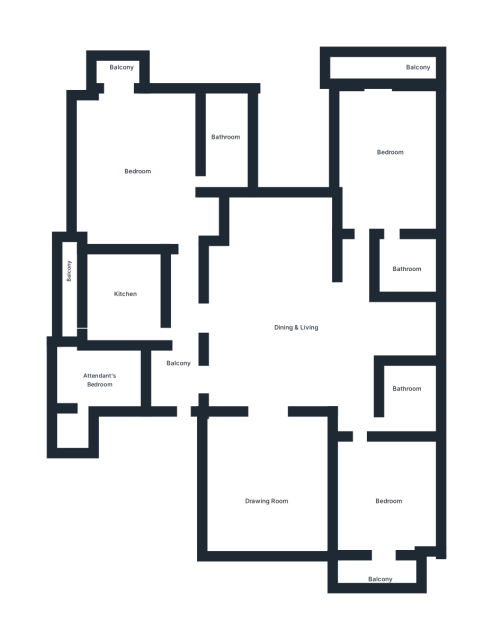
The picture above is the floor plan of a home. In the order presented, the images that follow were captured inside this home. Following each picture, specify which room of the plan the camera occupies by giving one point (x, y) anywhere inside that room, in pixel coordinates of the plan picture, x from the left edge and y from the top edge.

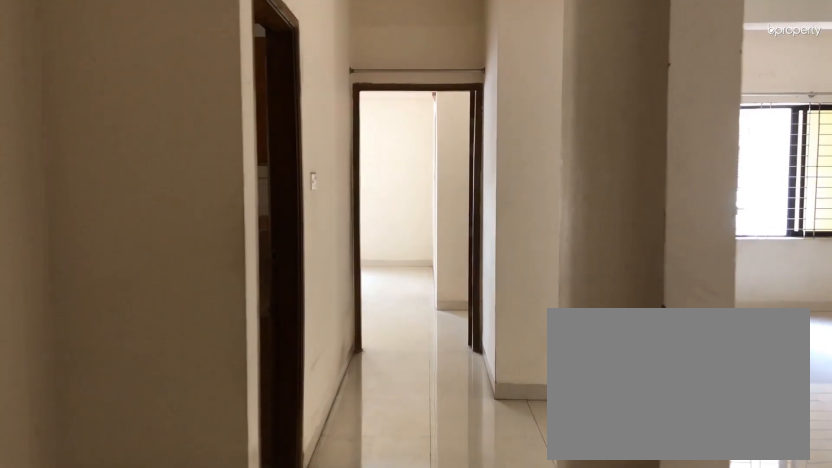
(252, 338)
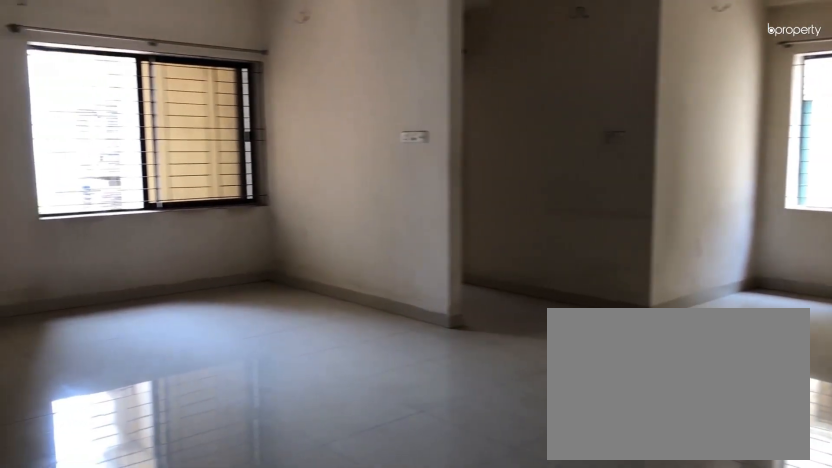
(280, 329)
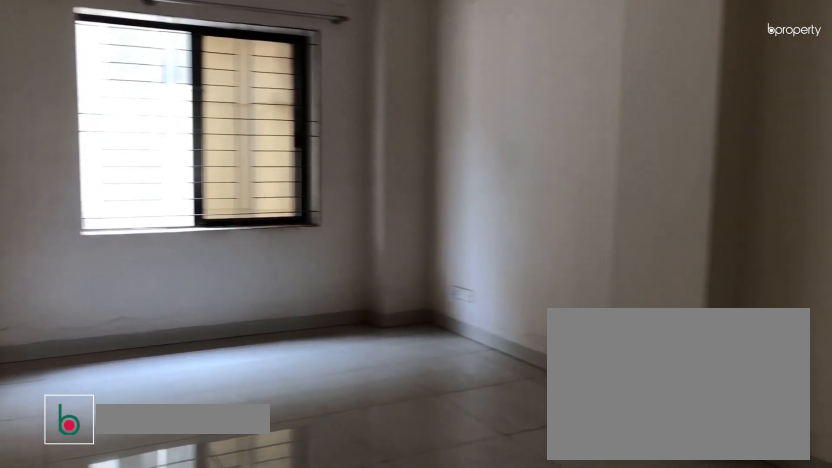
(270, 490)
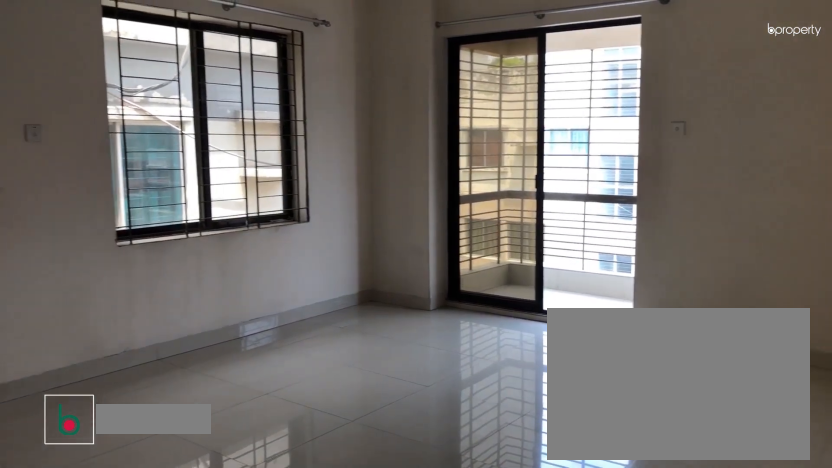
(138, 167)
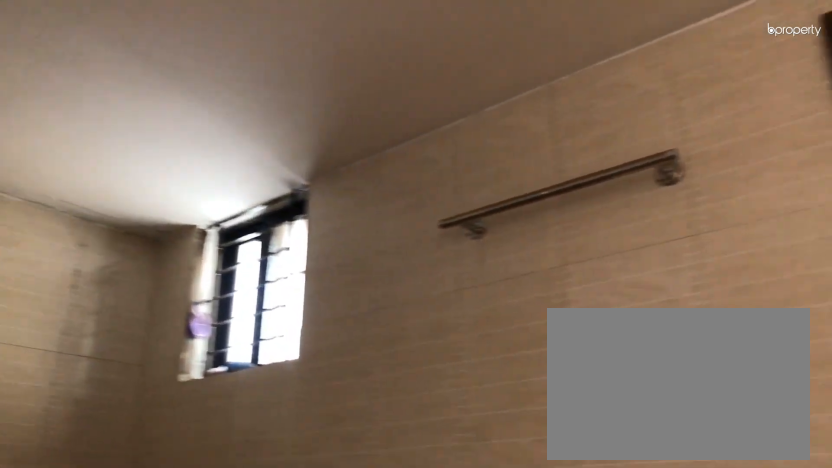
(225, 137)
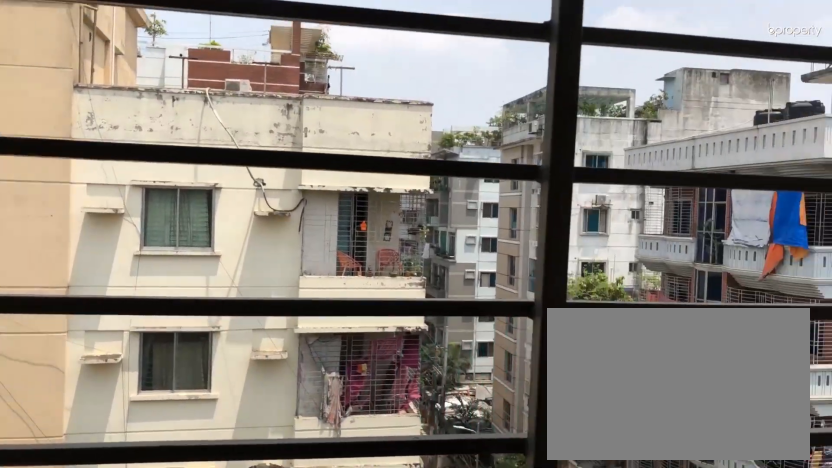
(117, 75)
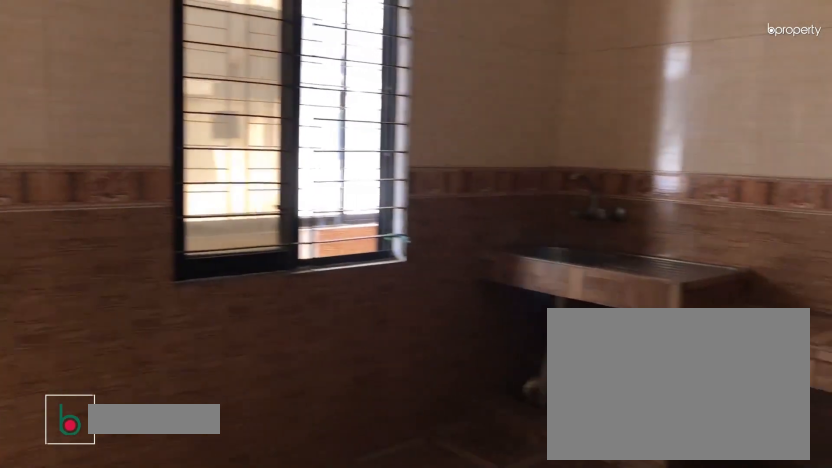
(125, 302)
